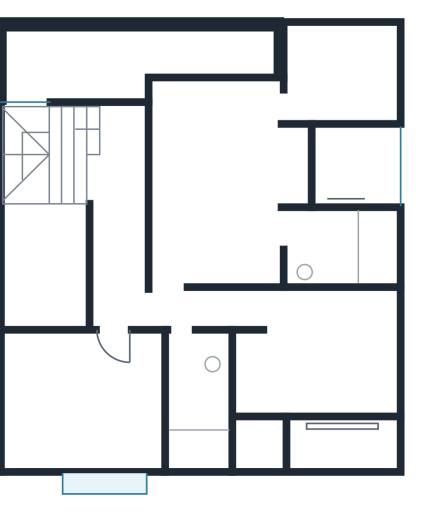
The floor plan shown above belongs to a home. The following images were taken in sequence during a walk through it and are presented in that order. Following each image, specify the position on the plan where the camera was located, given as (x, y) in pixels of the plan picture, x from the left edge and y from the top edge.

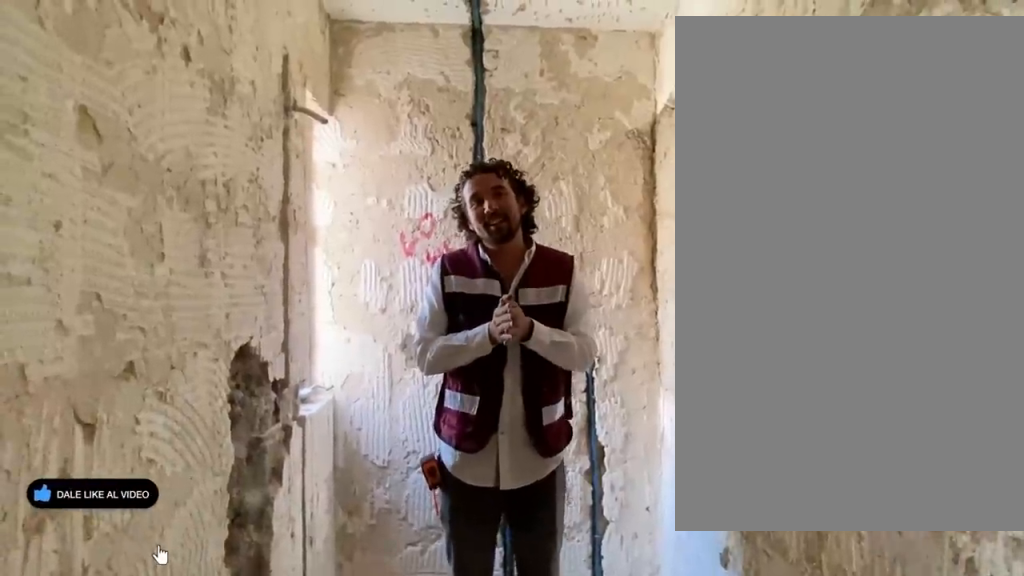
(185, 338)
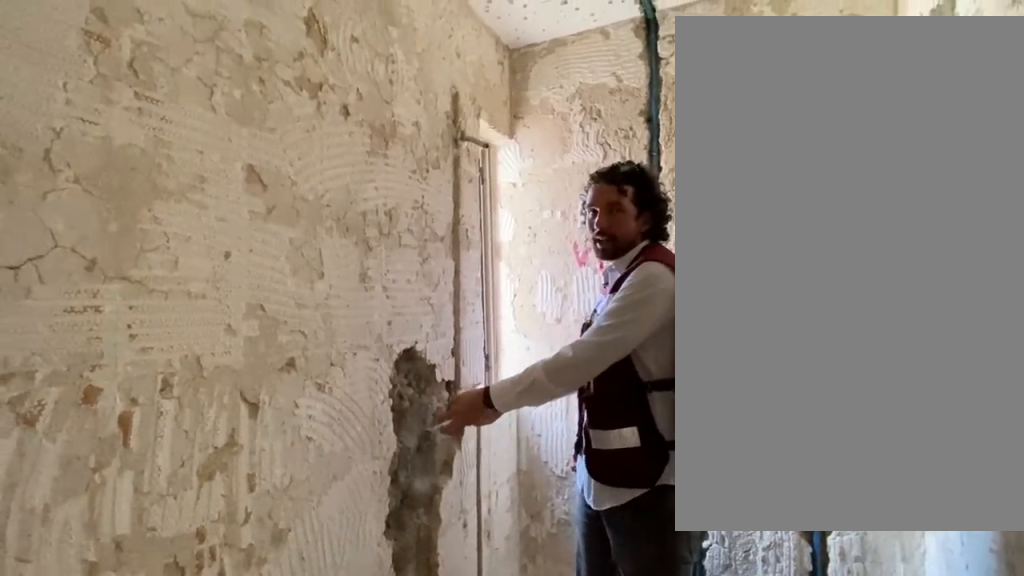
(184, 338)
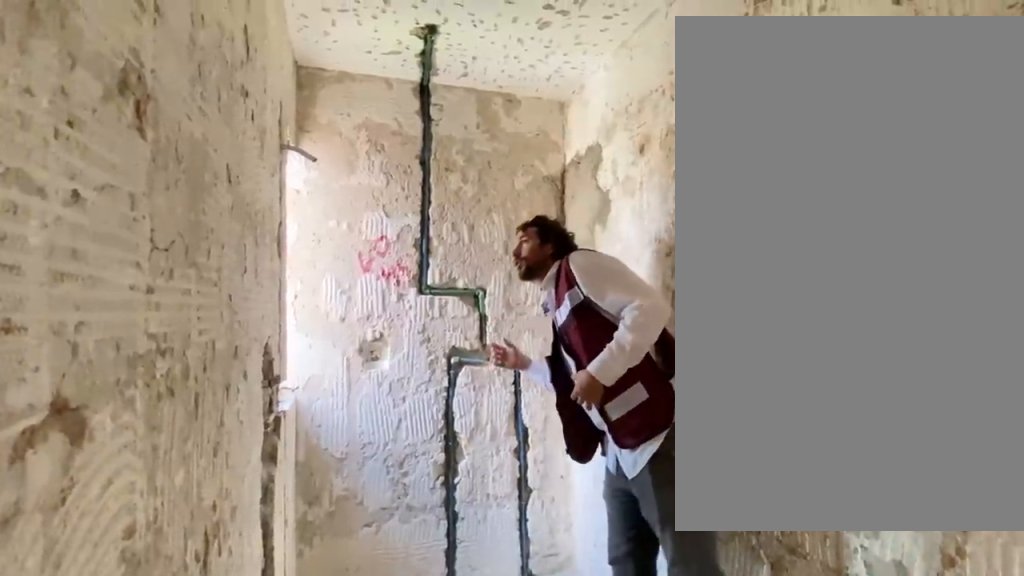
(187, 351)
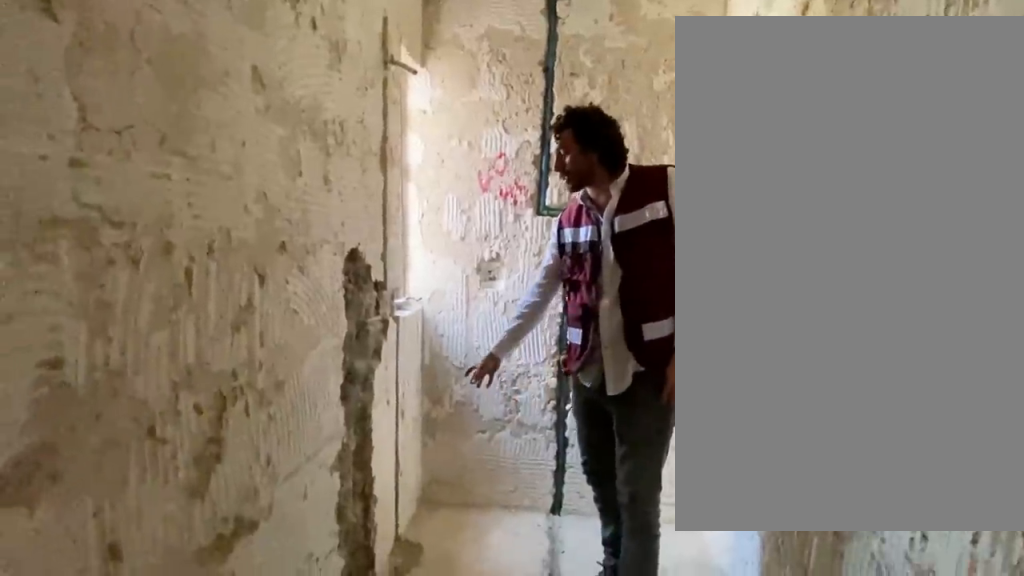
(184, 383)
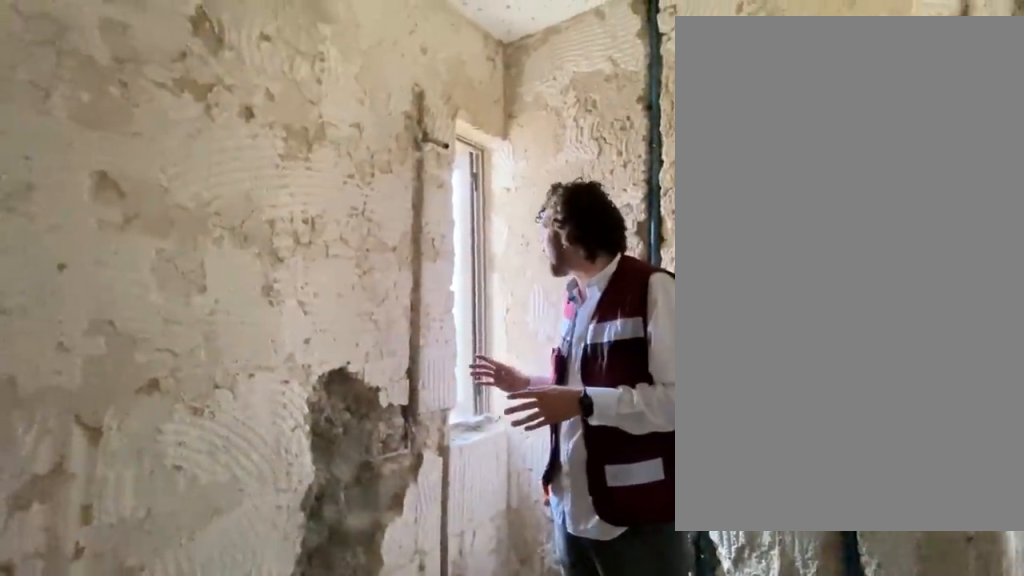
(190, 399)
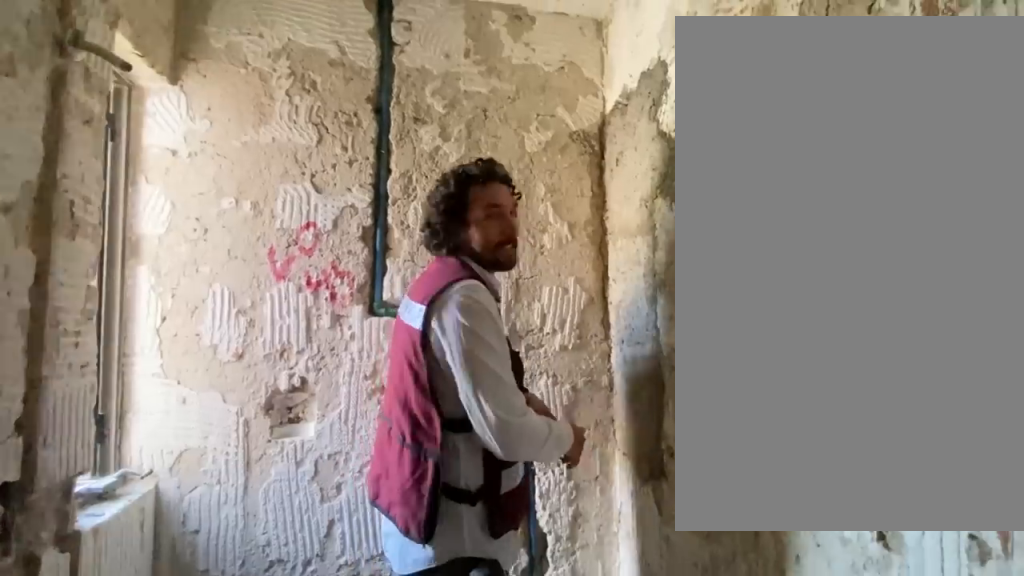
(191, 399)
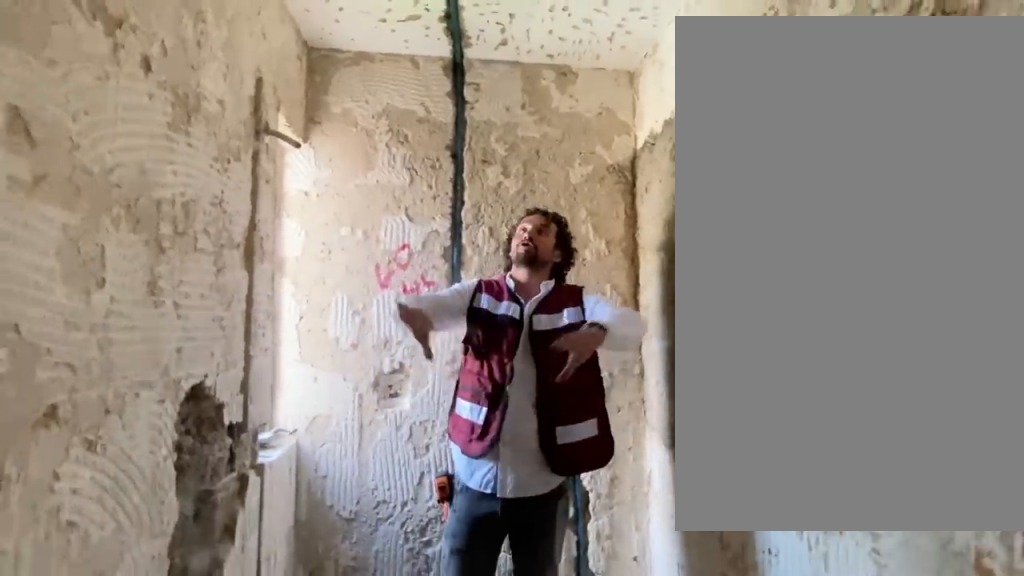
(190, 398)
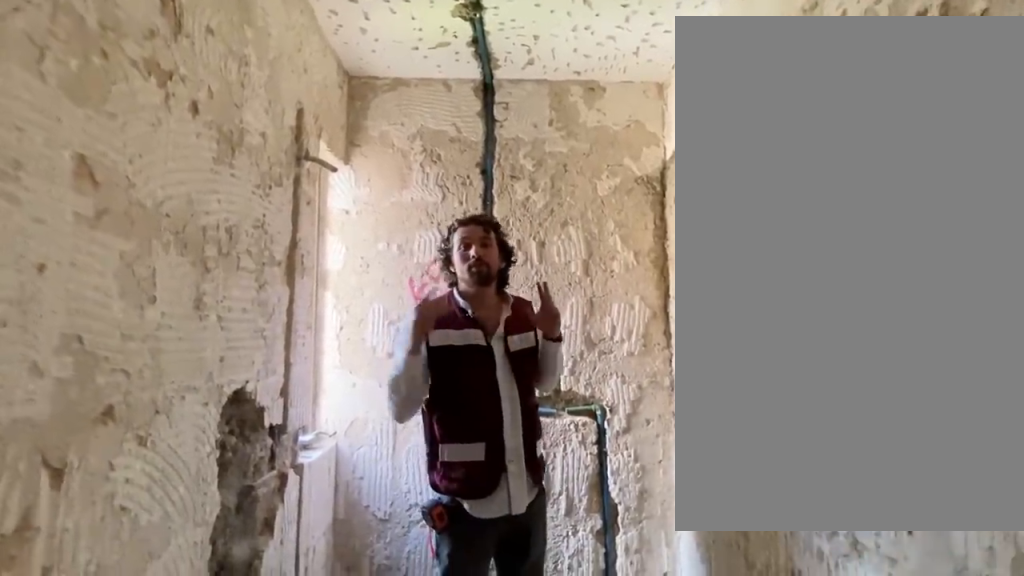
(191, 399)
